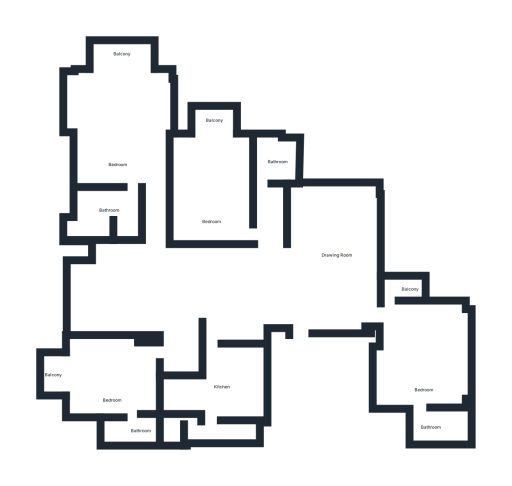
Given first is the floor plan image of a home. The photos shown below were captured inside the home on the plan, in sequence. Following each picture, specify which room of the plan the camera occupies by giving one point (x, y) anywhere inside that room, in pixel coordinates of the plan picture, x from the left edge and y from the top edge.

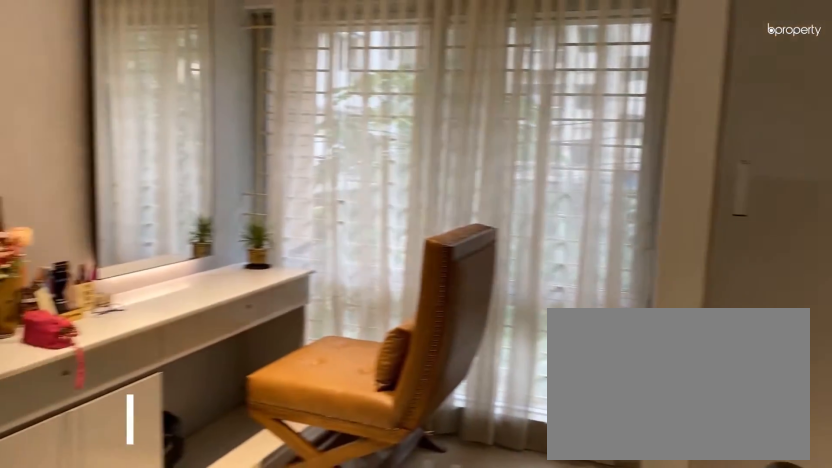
(119, 151)
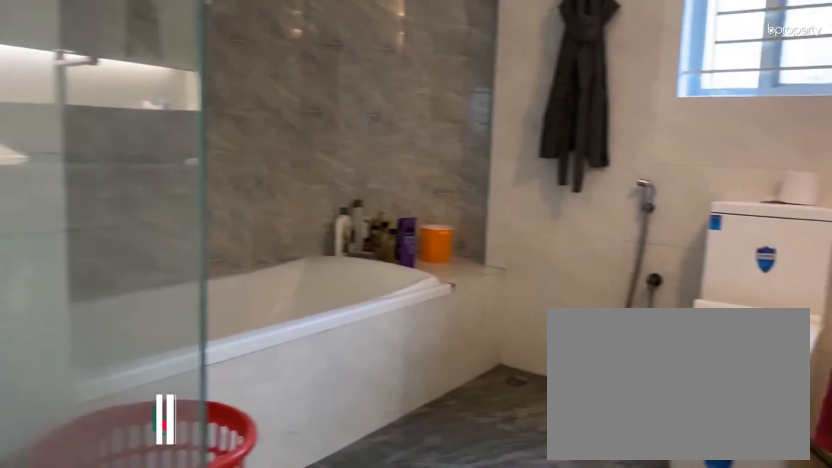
(107, 211)
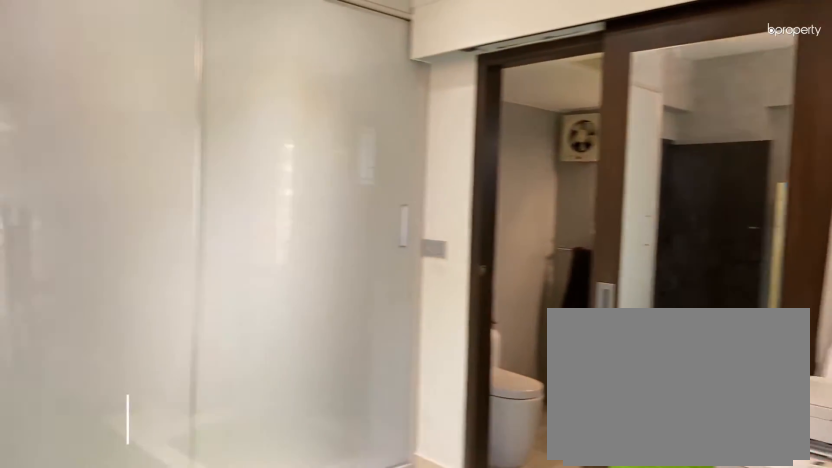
(113, 382)
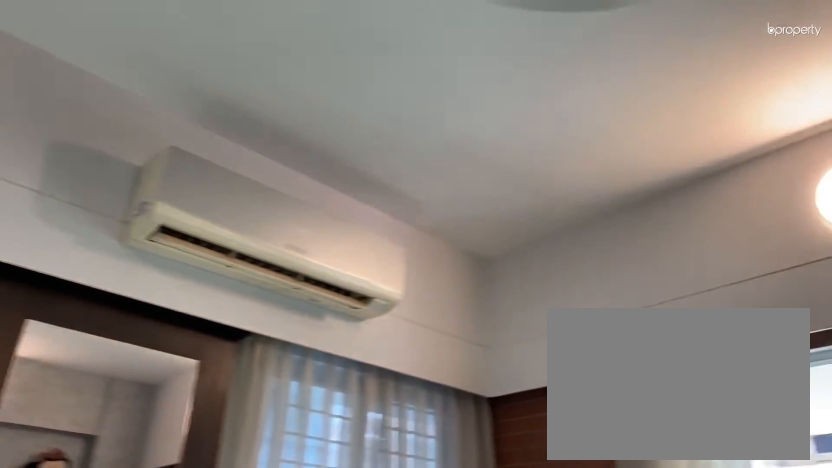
(113, 382)
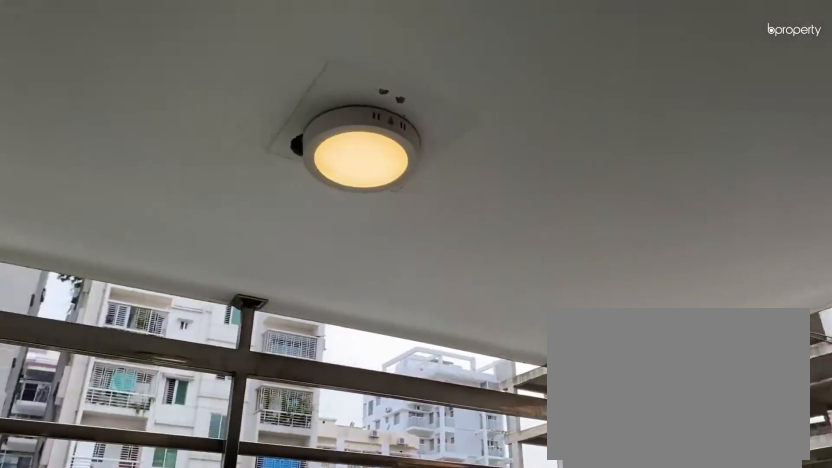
(48, 375)
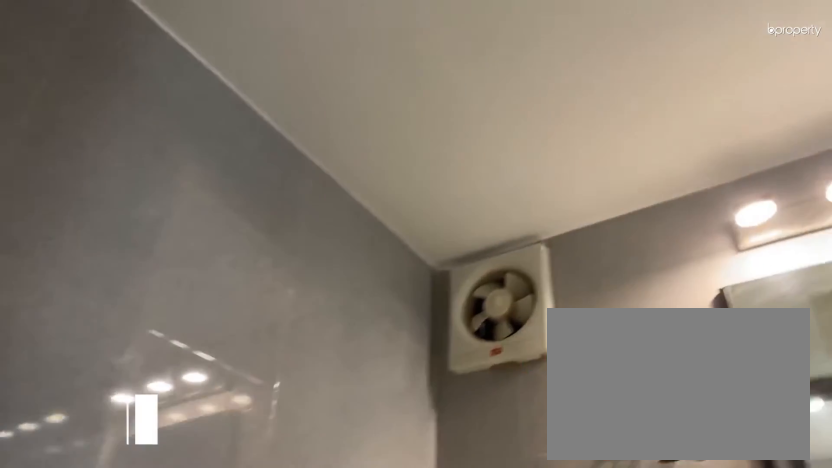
(129, 430)
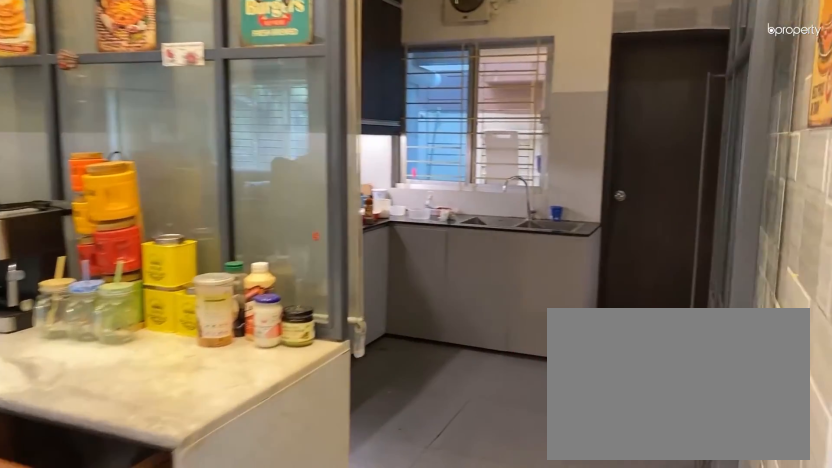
(220, 330)
